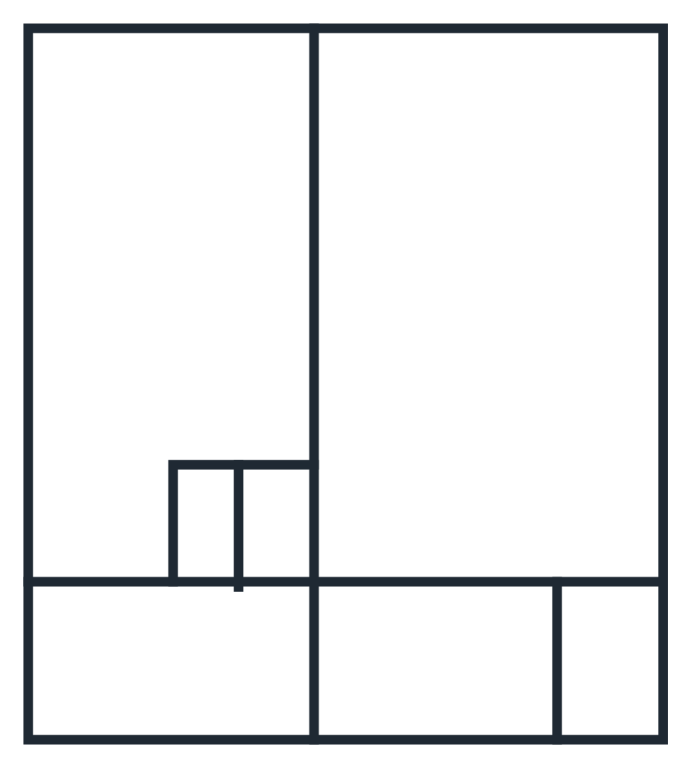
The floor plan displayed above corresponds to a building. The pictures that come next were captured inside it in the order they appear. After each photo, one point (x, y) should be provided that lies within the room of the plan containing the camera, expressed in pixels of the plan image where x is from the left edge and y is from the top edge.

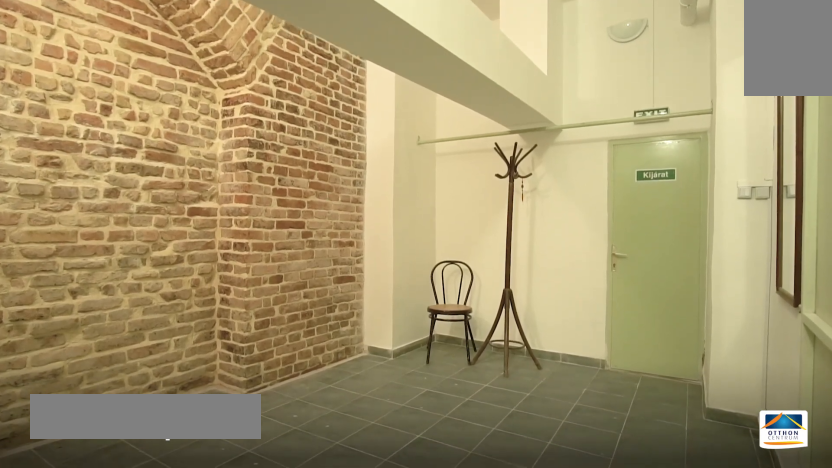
(424, 663)
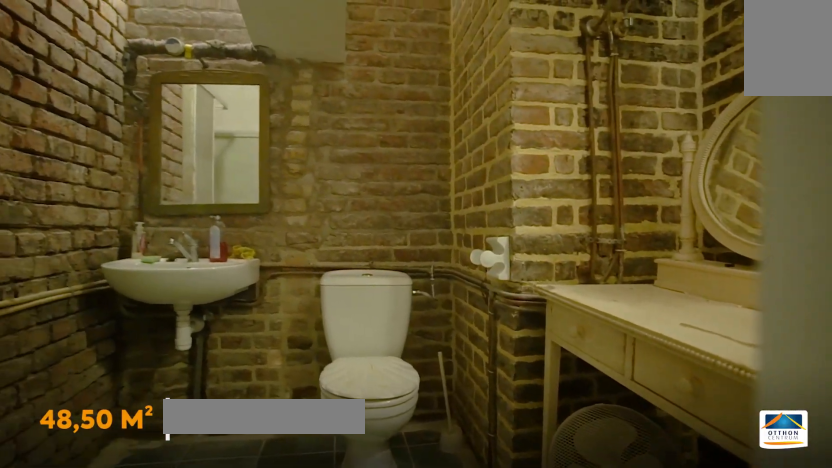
(611, 655)
